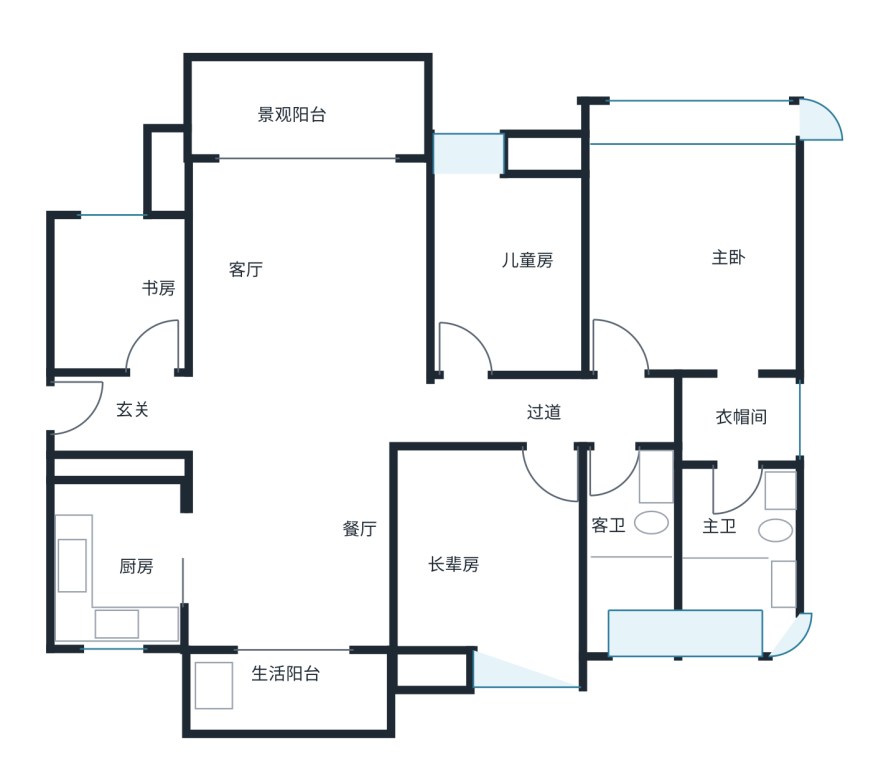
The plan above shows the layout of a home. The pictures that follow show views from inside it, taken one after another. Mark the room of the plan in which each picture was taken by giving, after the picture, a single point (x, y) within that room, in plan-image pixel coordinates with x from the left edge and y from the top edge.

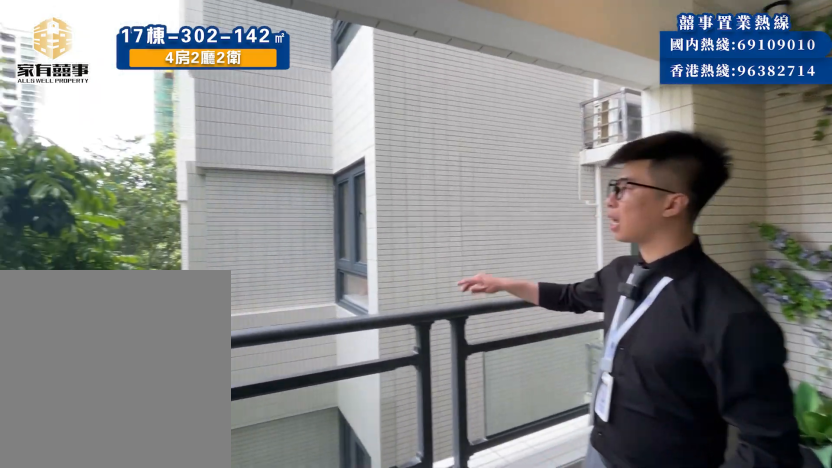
(294, 700)
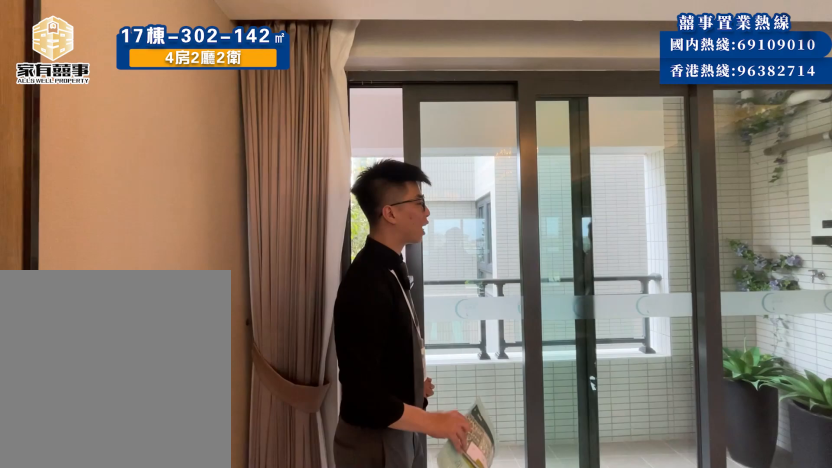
(288, 597)
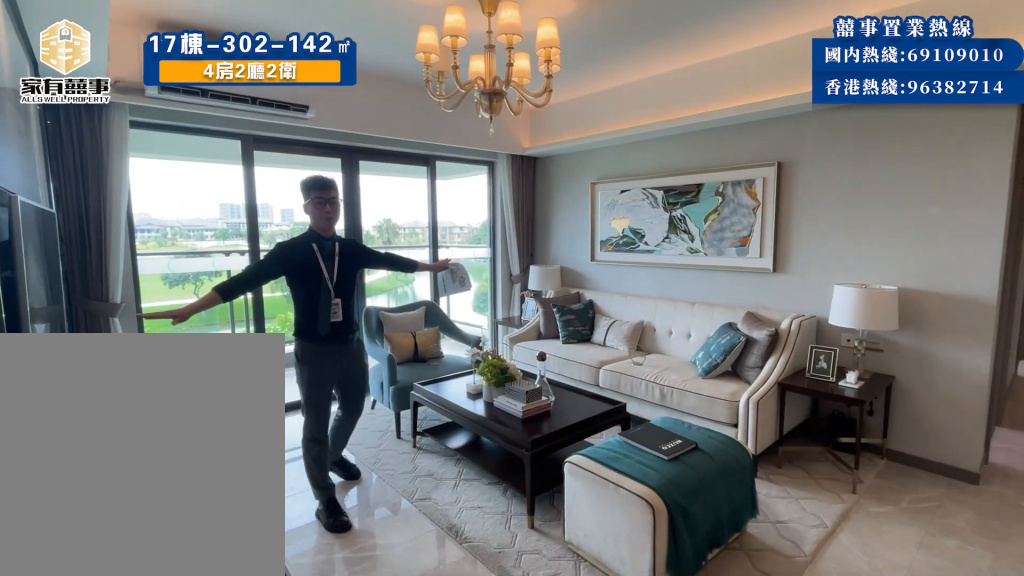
(289, 303)
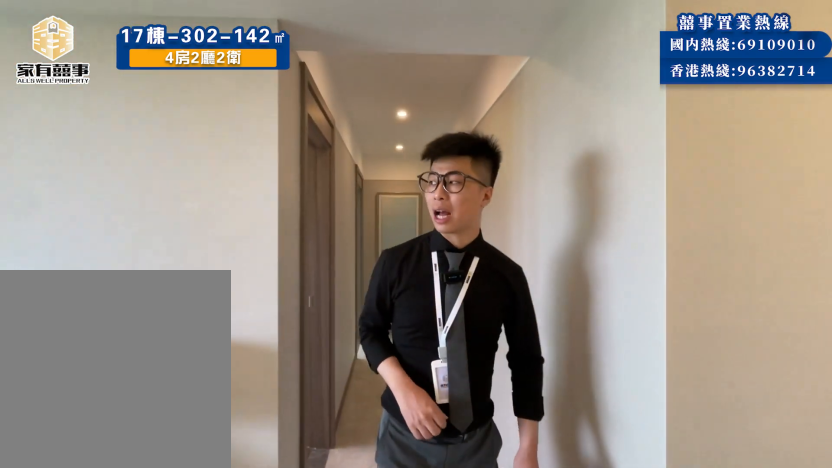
(427, 416)
